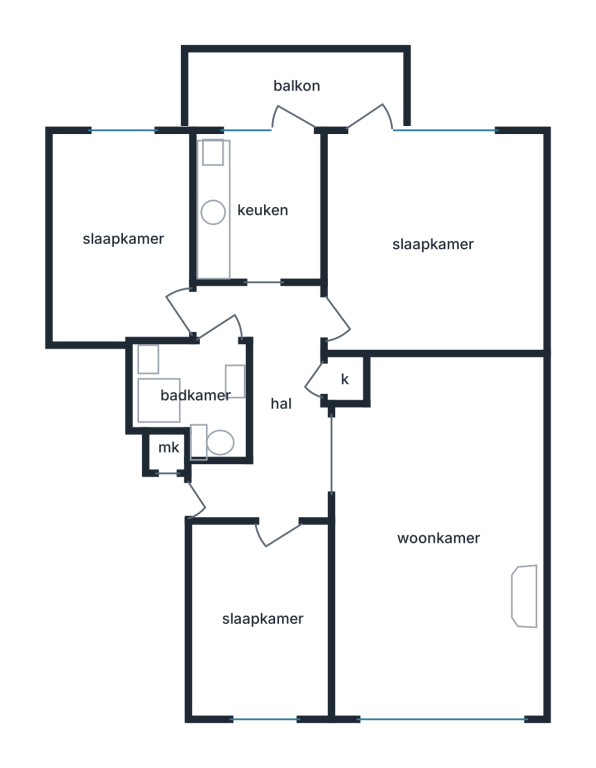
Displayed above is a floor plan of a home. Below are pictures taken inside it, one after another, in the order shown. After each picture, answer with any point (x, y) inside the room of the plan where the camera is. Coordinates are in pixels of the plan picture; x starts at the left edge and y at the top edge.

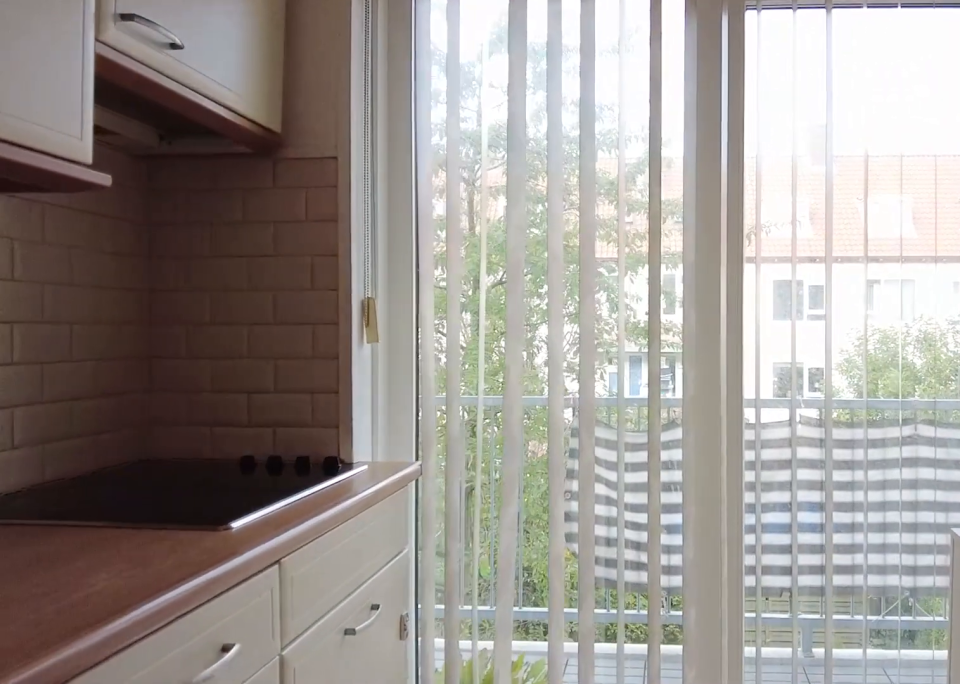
(260, 210)
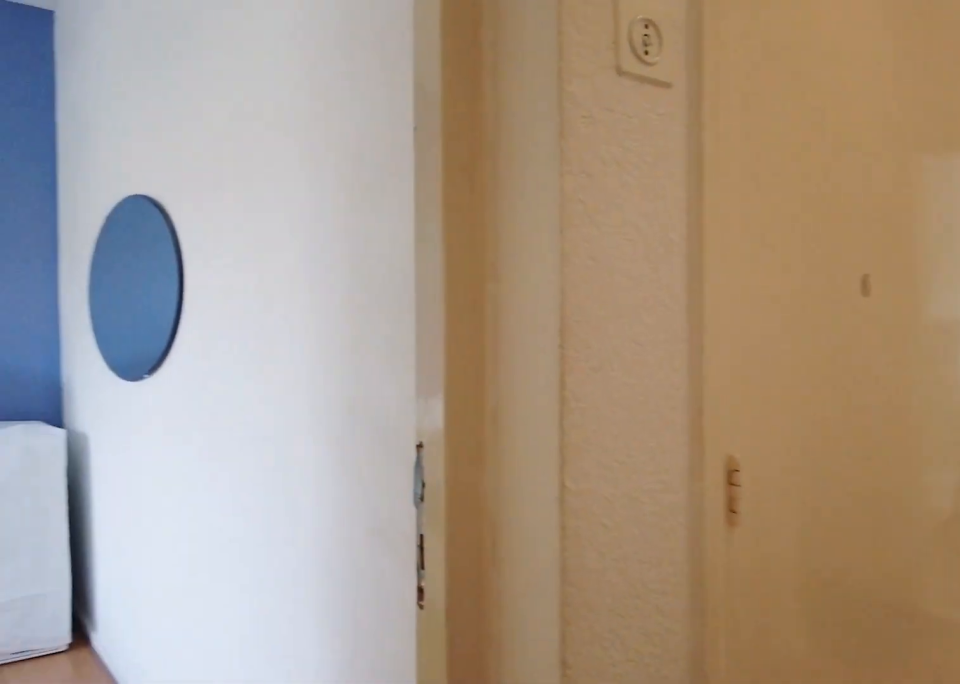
(272, 403)
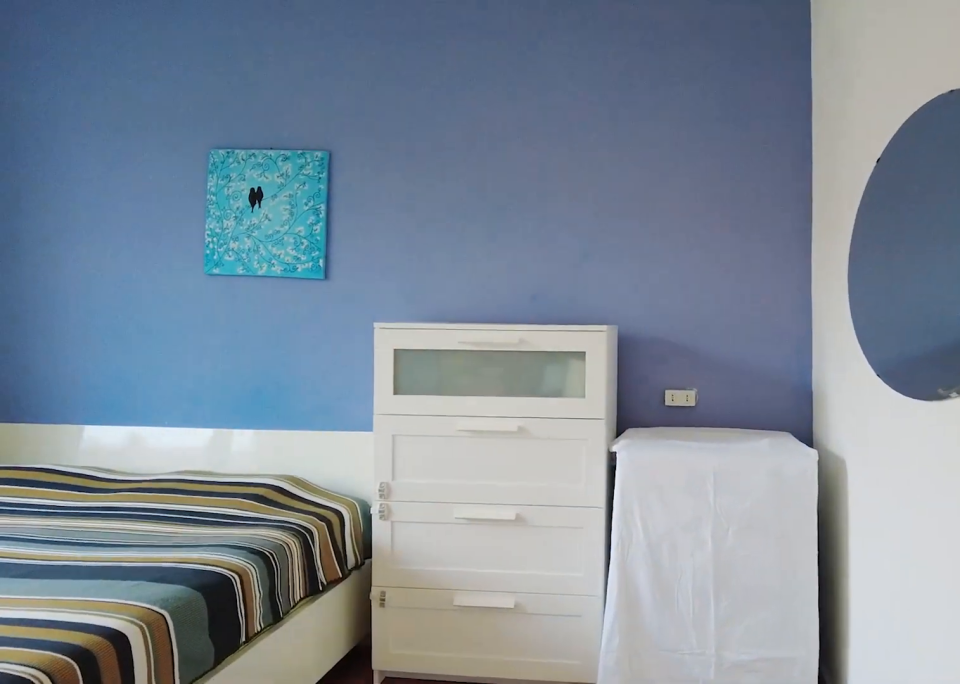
(432, 242)
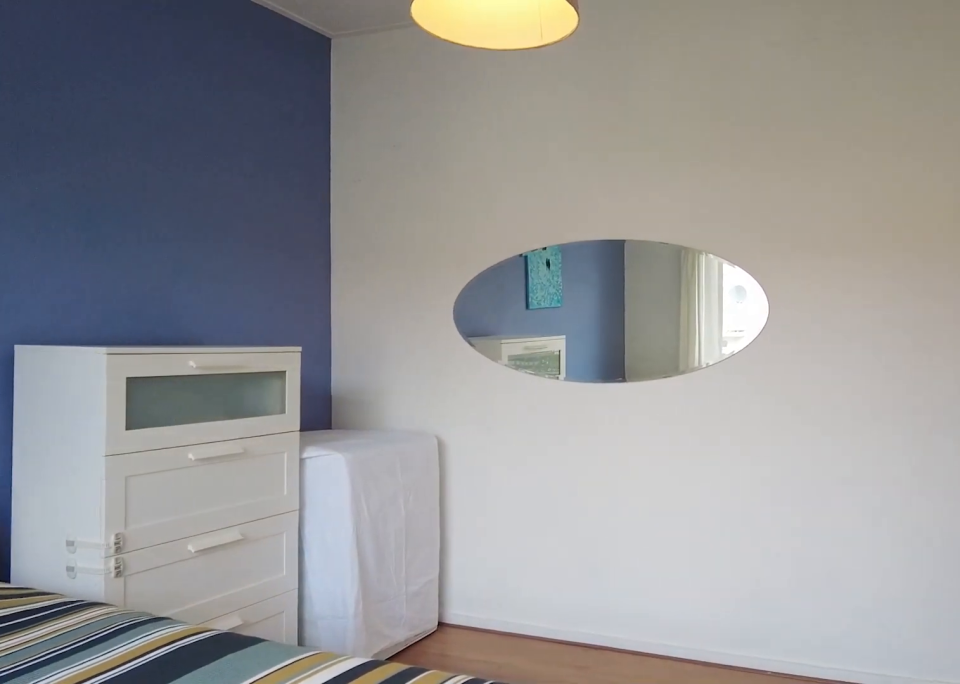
(432, 242)
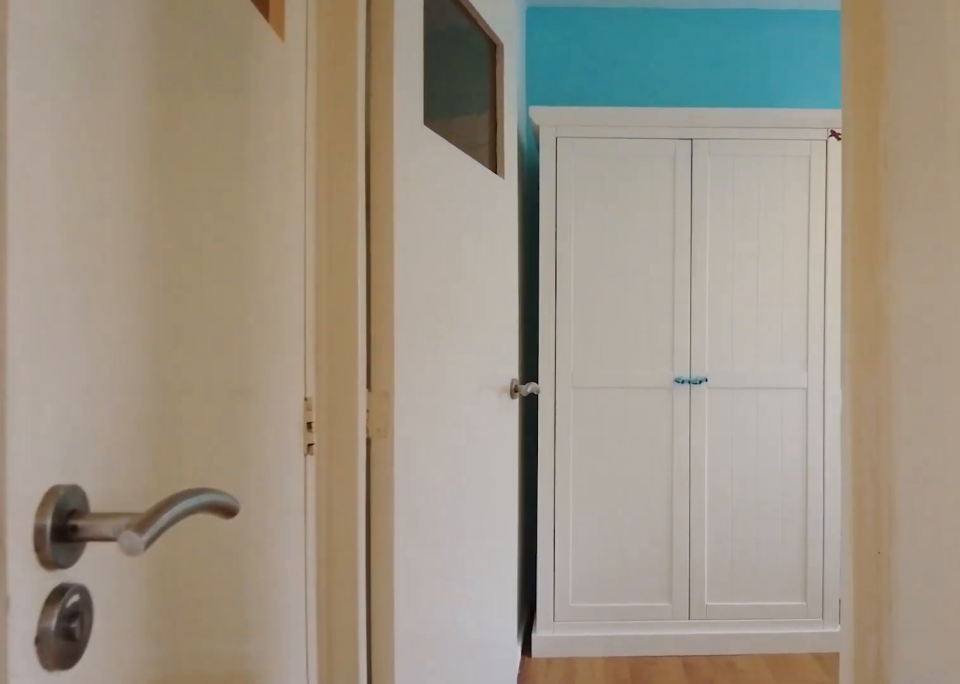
(272, 402)
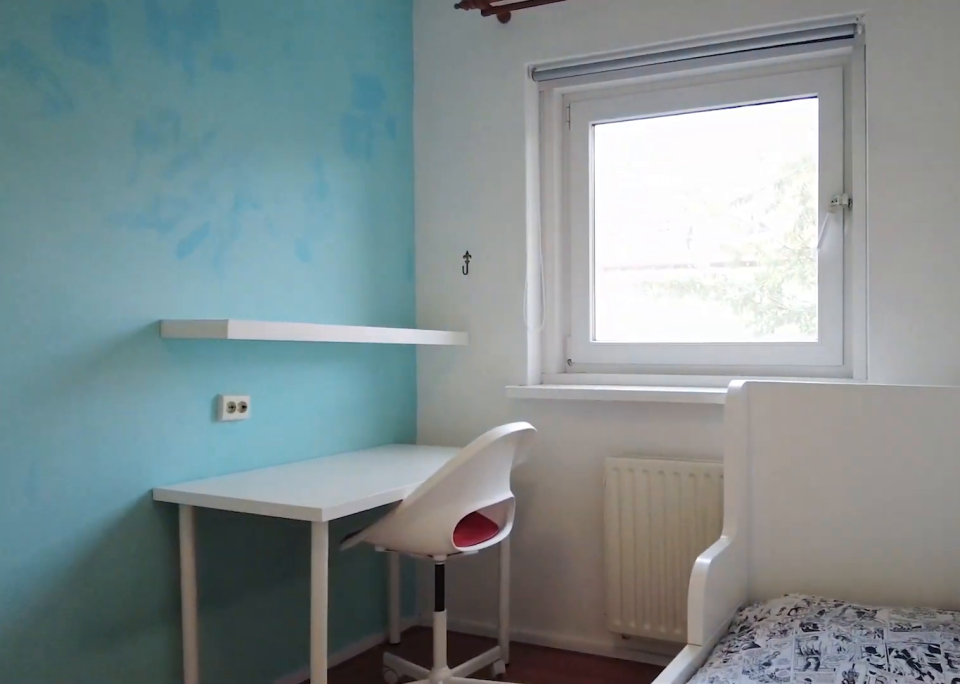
(125, 237)
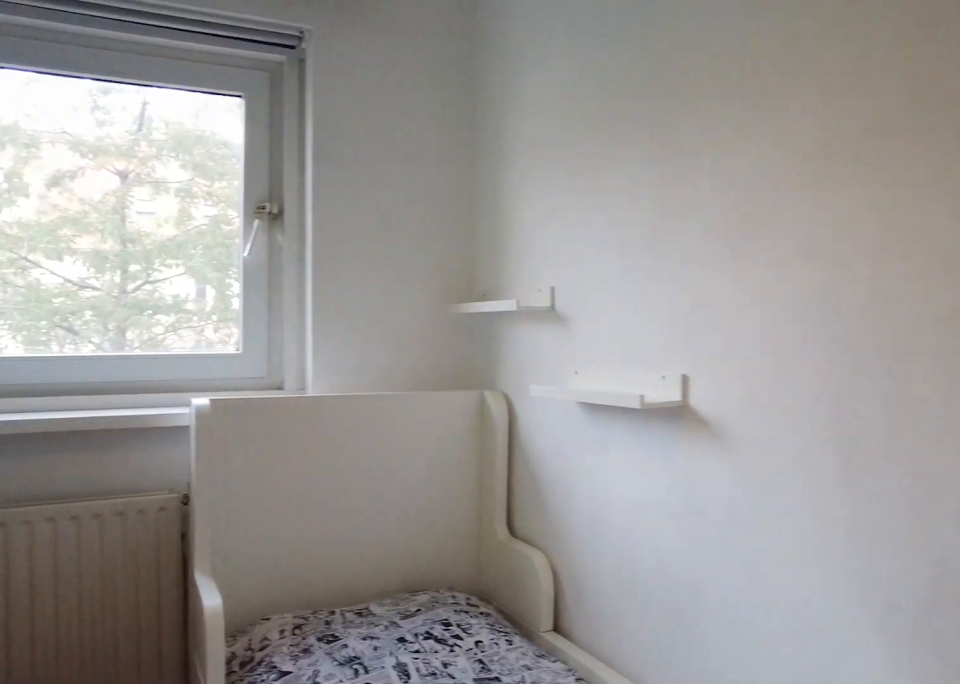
(125, 237)
